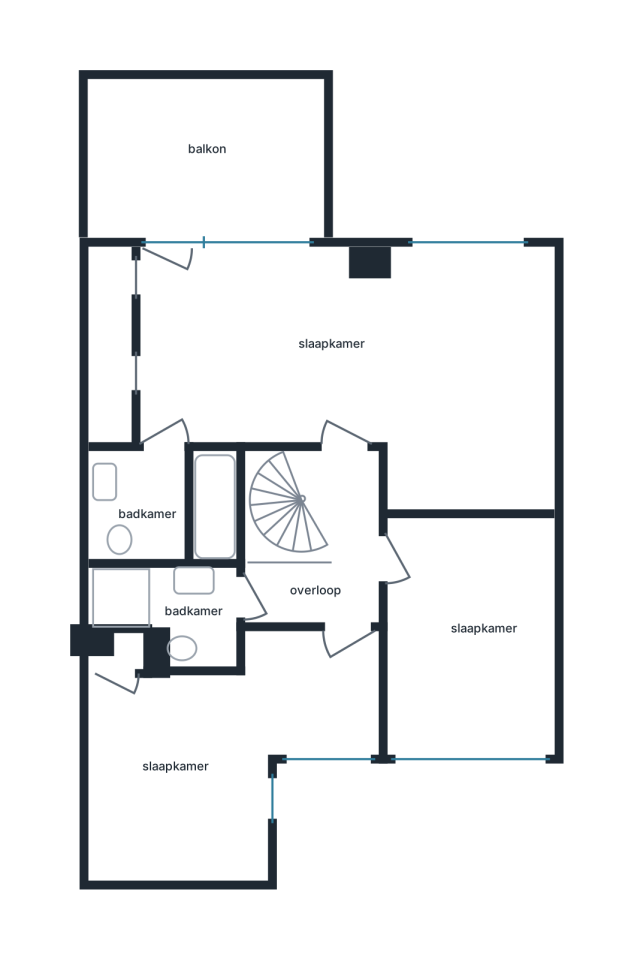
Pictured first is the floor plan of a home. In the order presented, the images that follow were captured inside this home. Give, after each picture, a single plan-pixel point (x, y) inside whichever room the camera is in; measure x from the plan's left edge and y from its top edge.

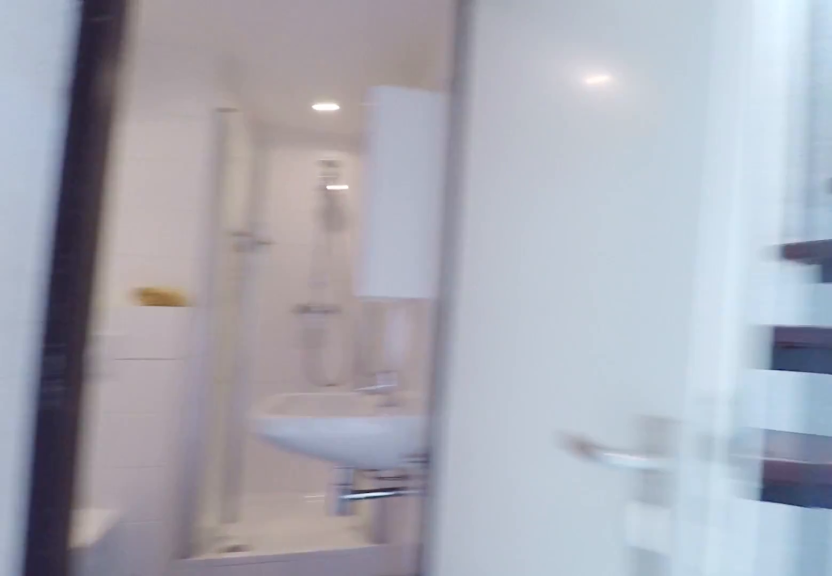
(324, 548)
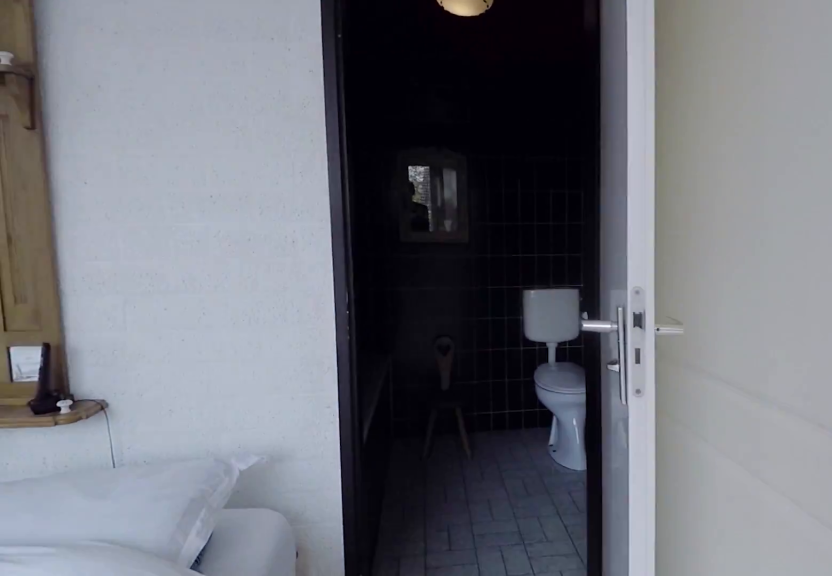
(360, 370)
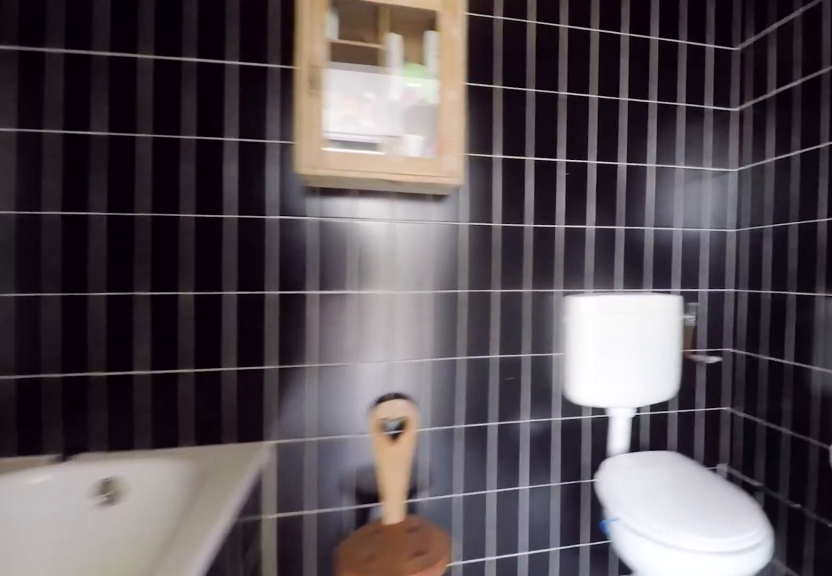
(165, 505)
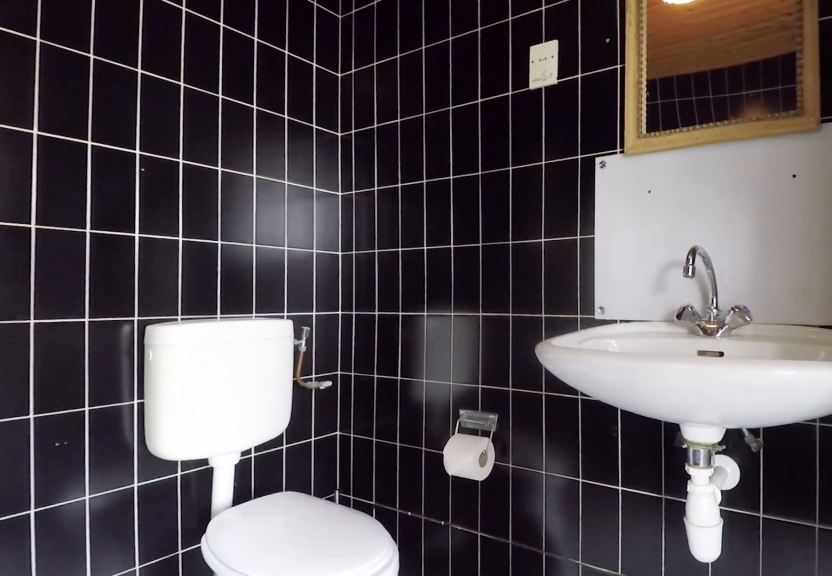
(165, 505)
